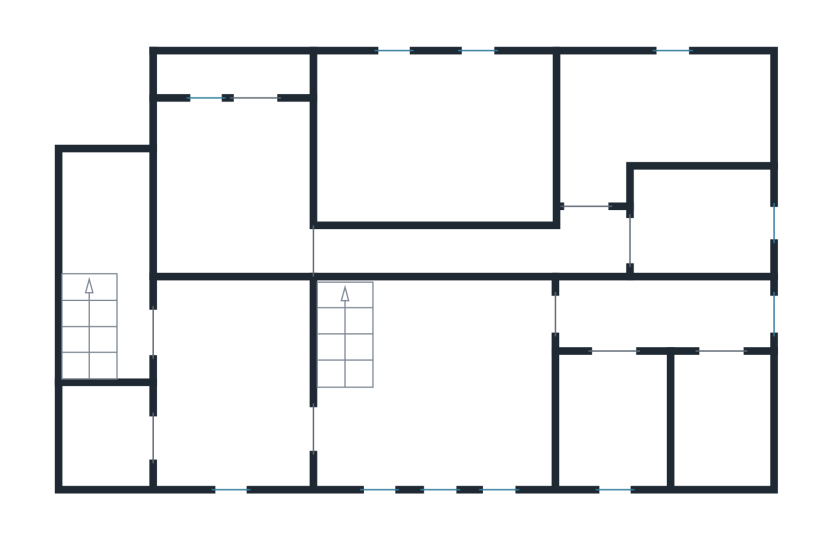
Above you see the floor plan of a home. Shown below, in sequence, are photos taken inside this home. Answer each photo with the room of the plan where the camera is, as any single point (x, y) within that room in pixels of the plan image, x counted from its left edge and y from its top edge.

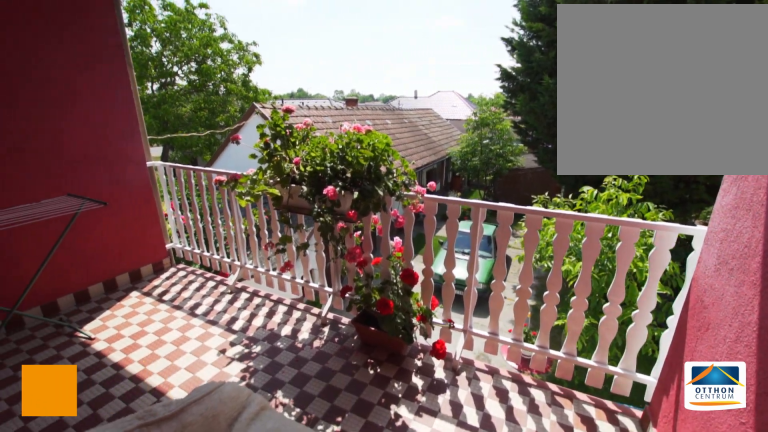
(235, 75)
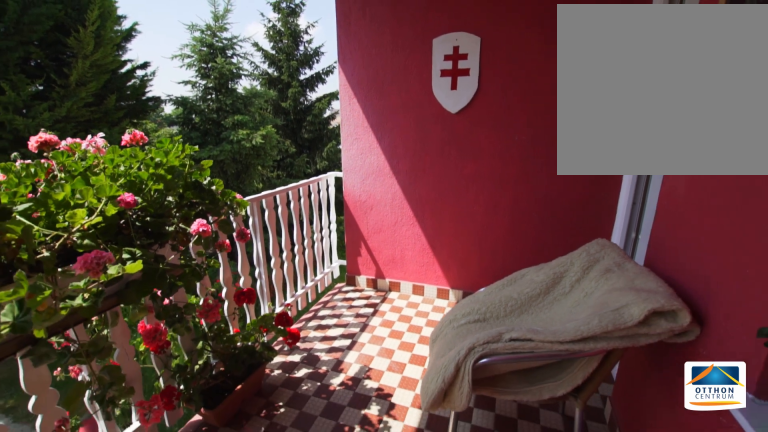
(235, 75)
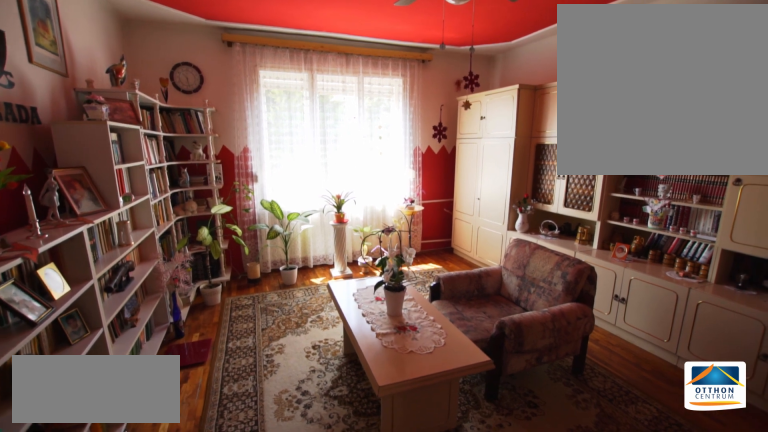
(437, 134)
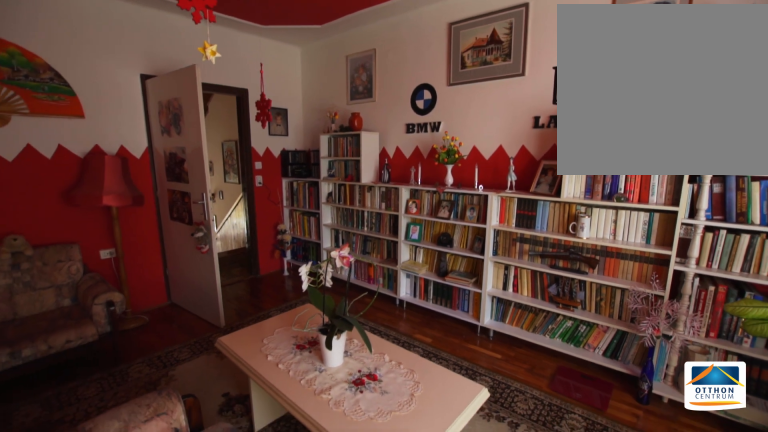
(438, 133)
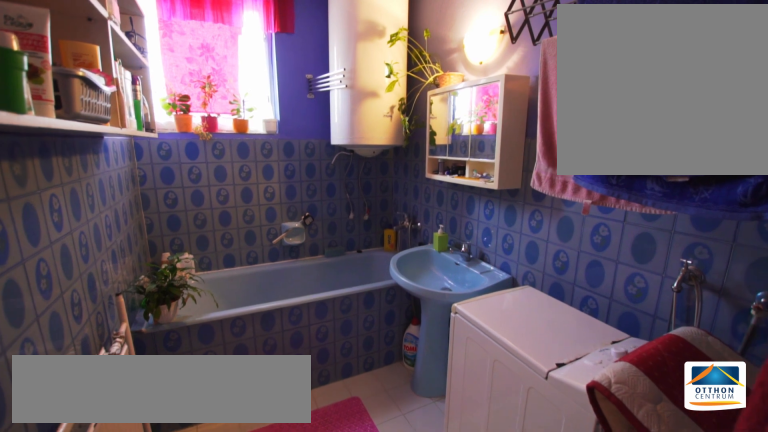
(703, 232)
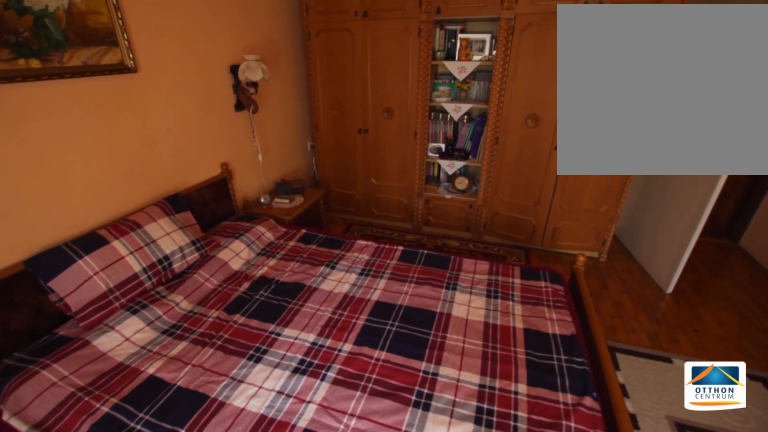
(659, 116)
